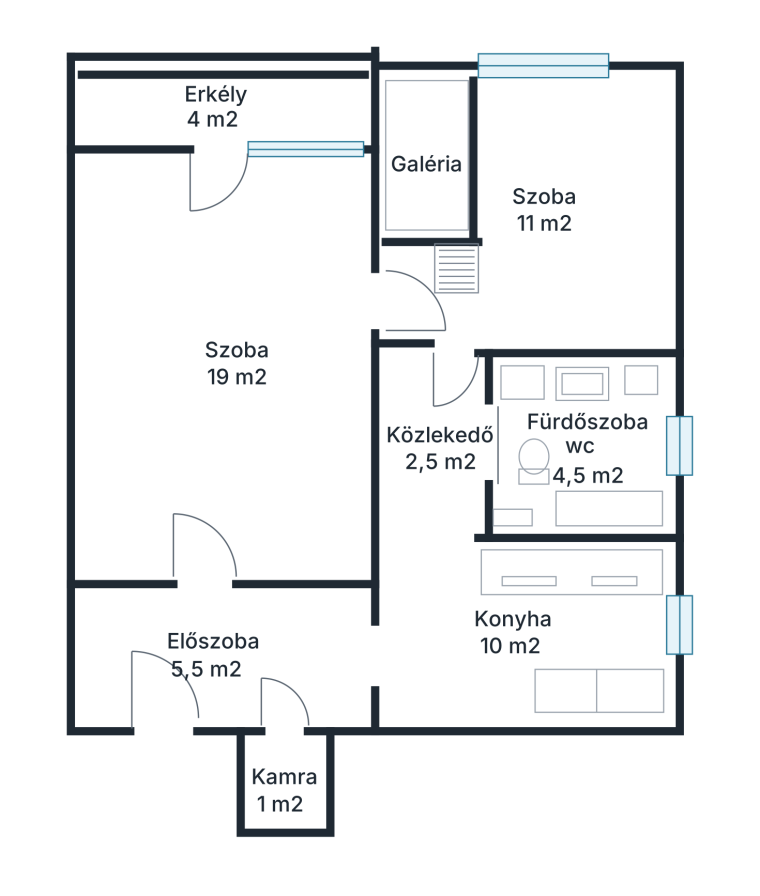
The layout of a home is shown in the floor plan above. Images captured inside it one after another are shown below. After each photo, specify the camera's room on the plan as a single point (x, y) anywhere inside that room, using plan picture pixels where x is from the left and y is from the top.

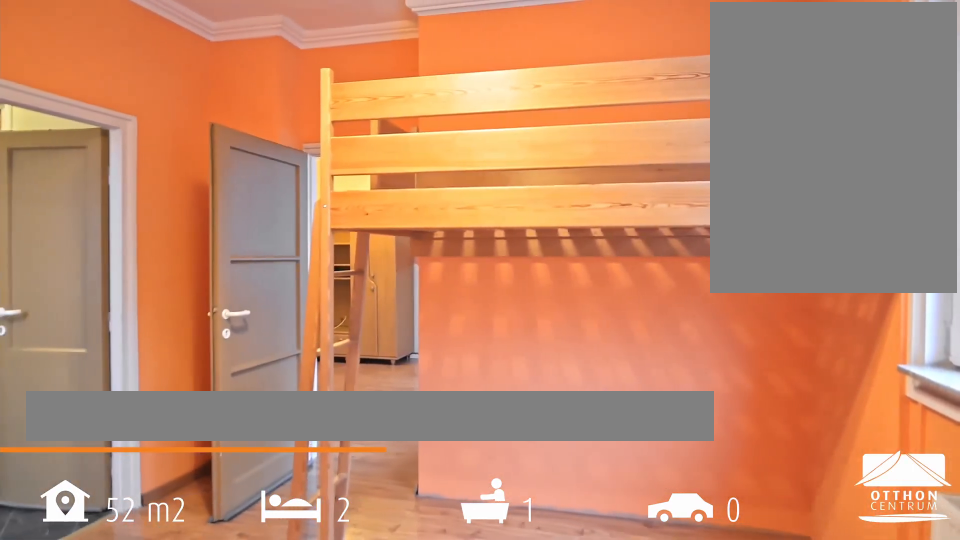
(545, 206)
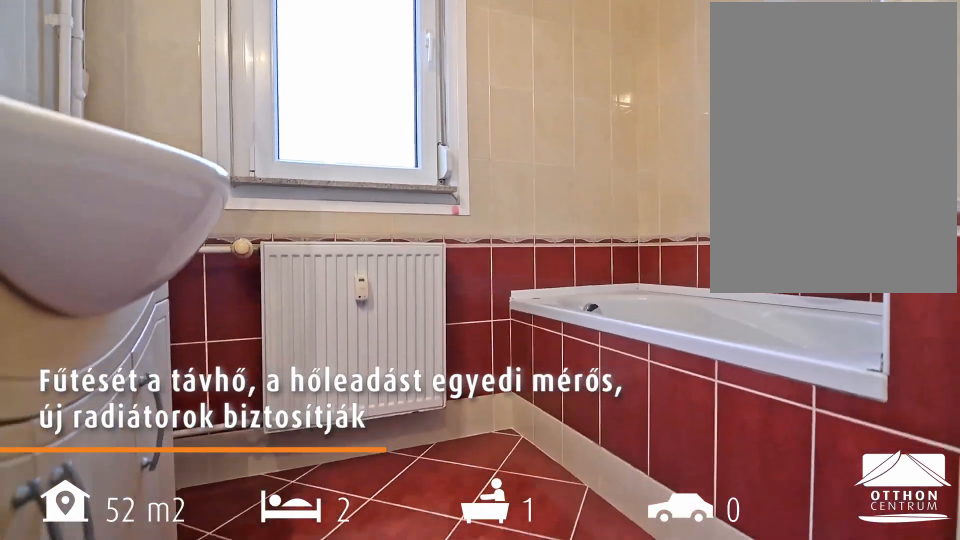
(589, 442)
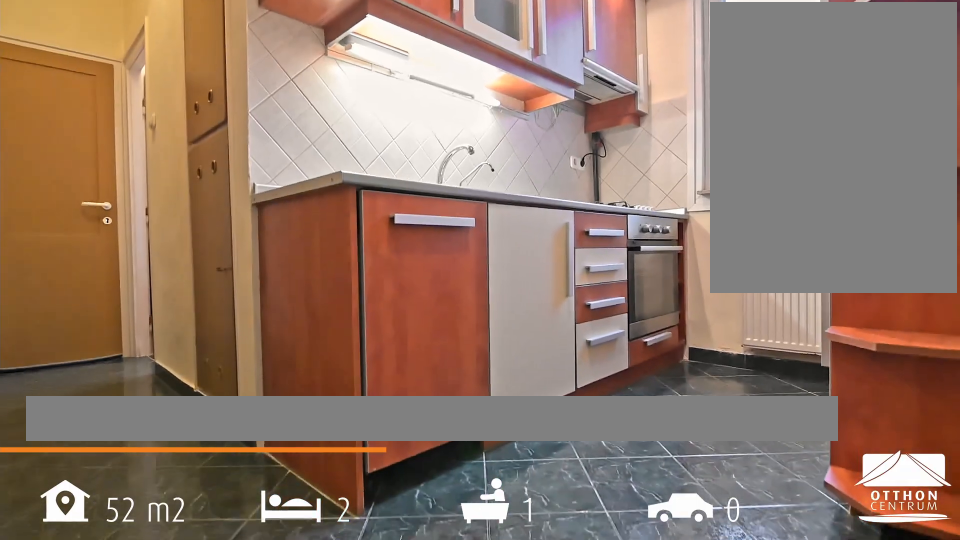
(517, 631)
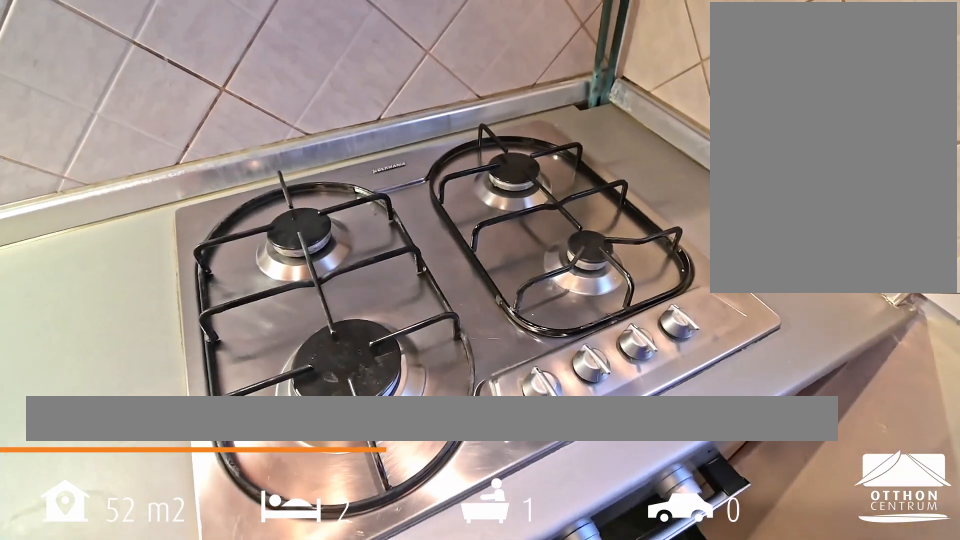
(517, 630)
